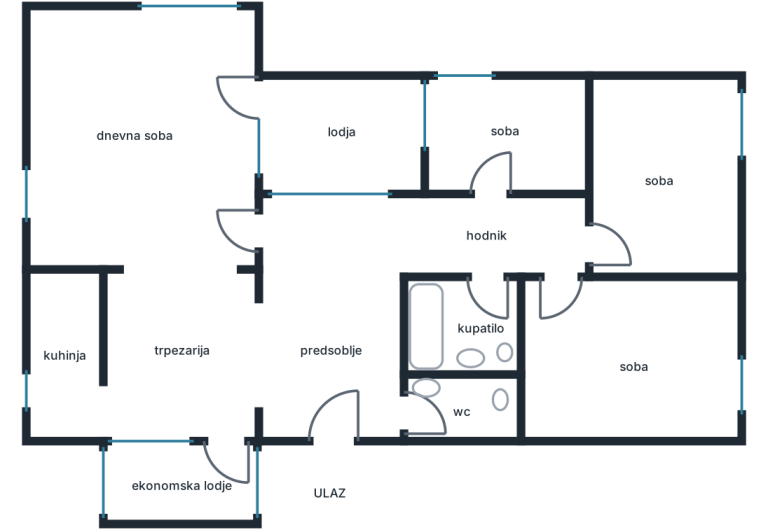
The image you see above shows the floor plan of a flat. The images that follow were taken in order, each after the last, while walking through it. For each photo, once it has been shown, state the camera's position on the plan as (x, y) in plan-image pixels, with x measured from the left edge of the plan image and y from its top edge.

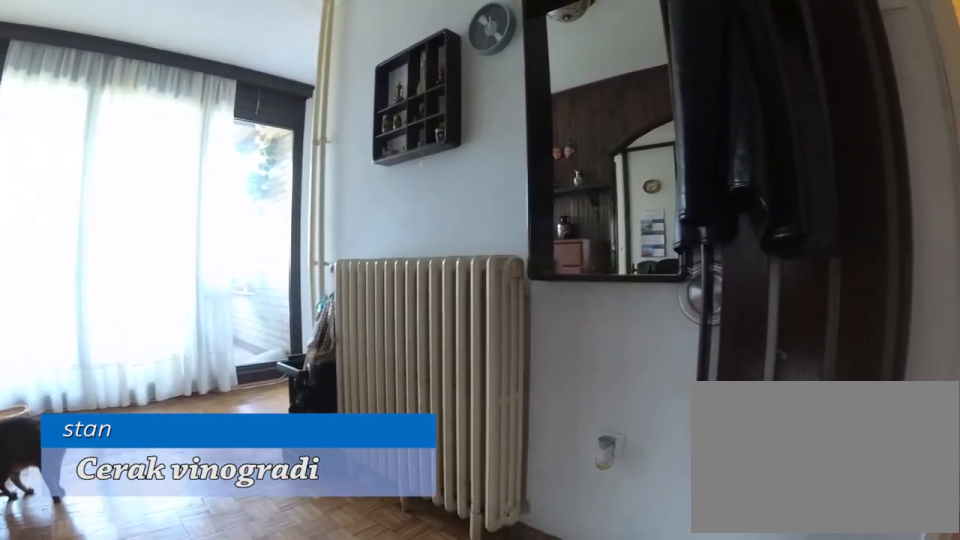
(305, 439)
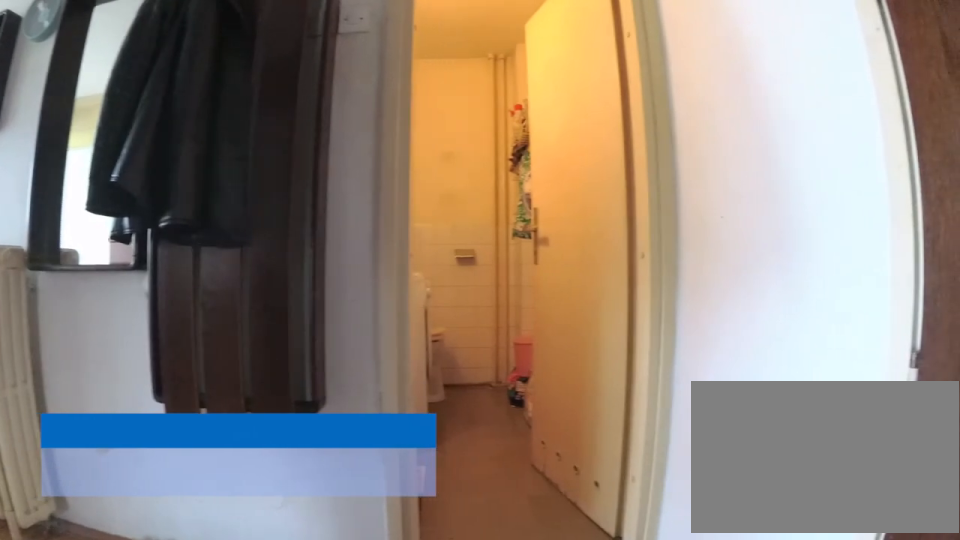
(306, 426)
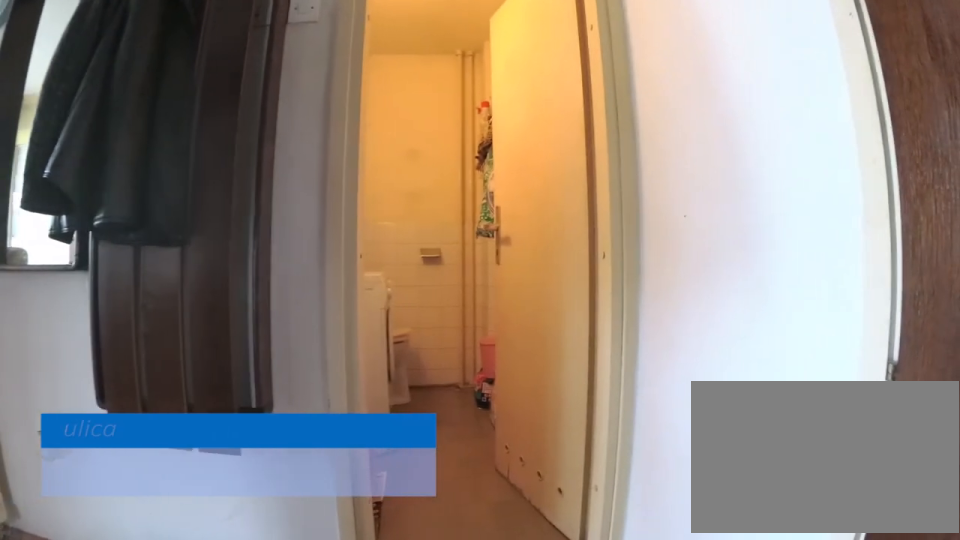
(314, 425)
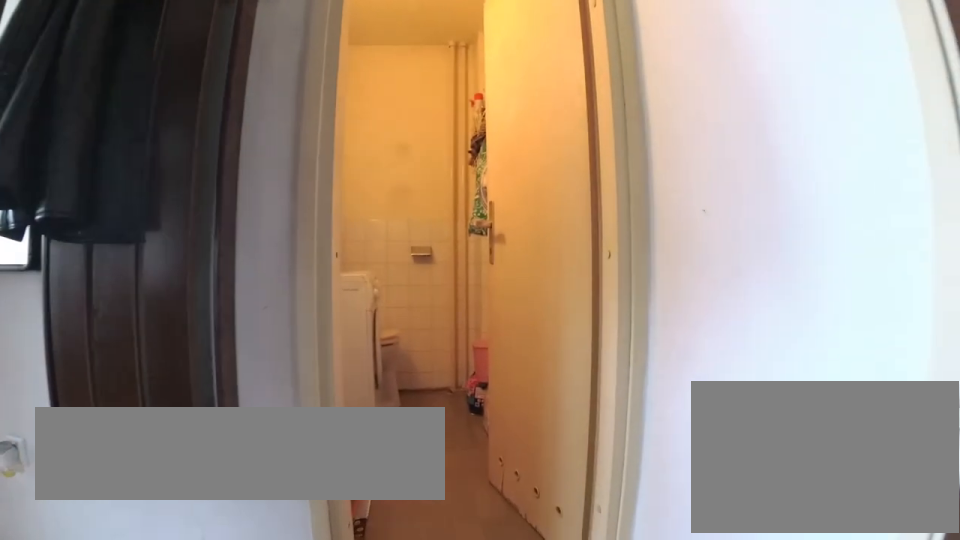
(324, 424)
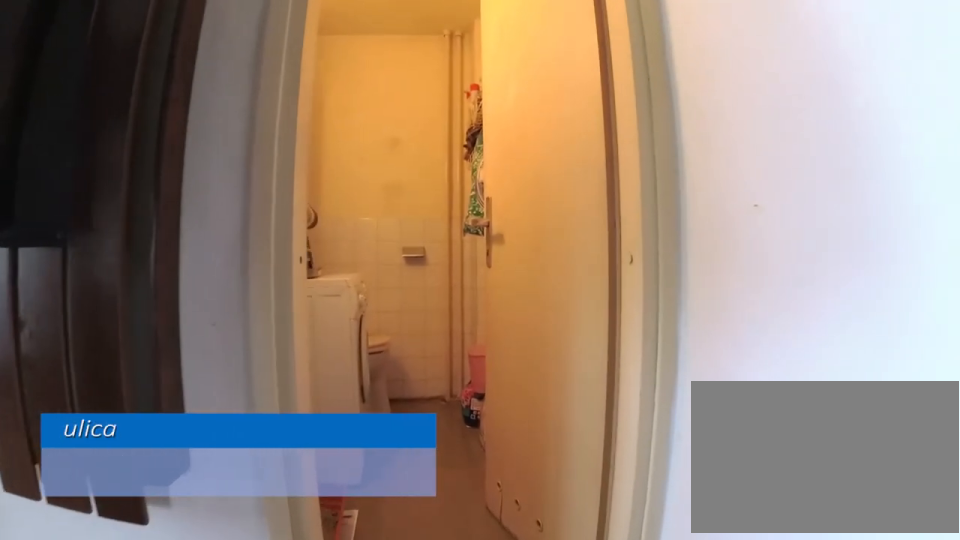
(335, 424)
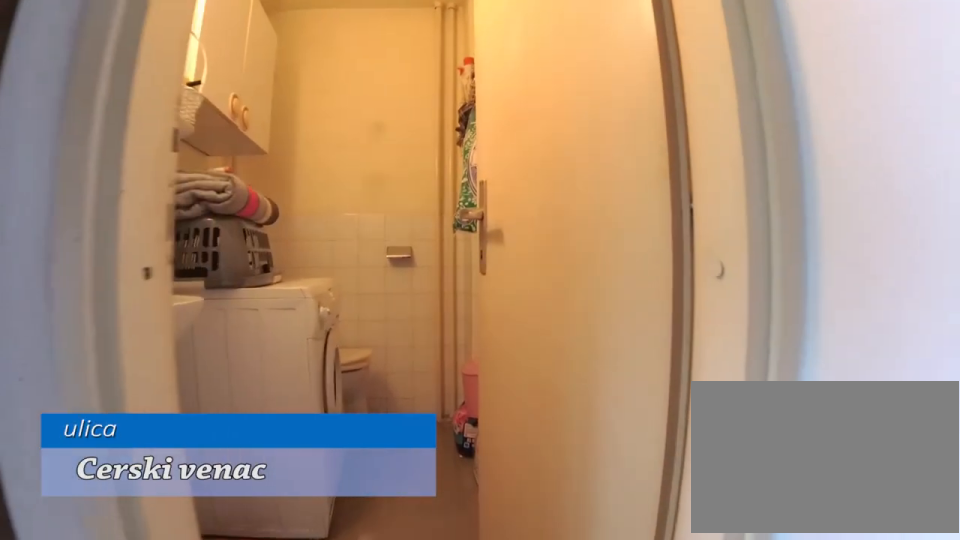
(355, 424)
